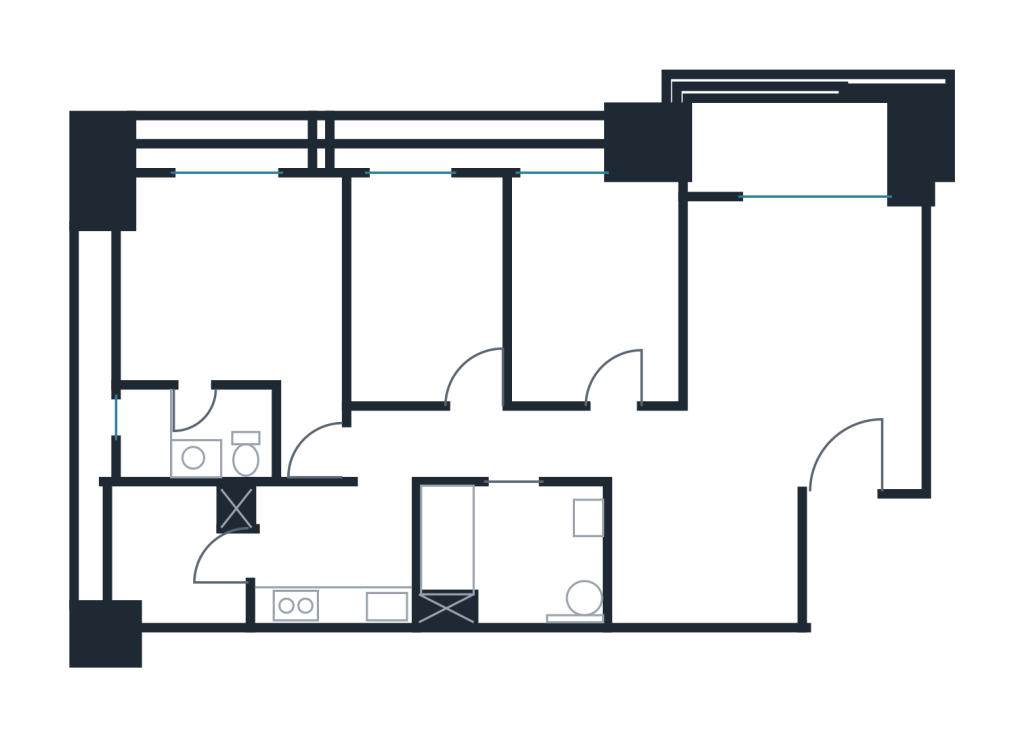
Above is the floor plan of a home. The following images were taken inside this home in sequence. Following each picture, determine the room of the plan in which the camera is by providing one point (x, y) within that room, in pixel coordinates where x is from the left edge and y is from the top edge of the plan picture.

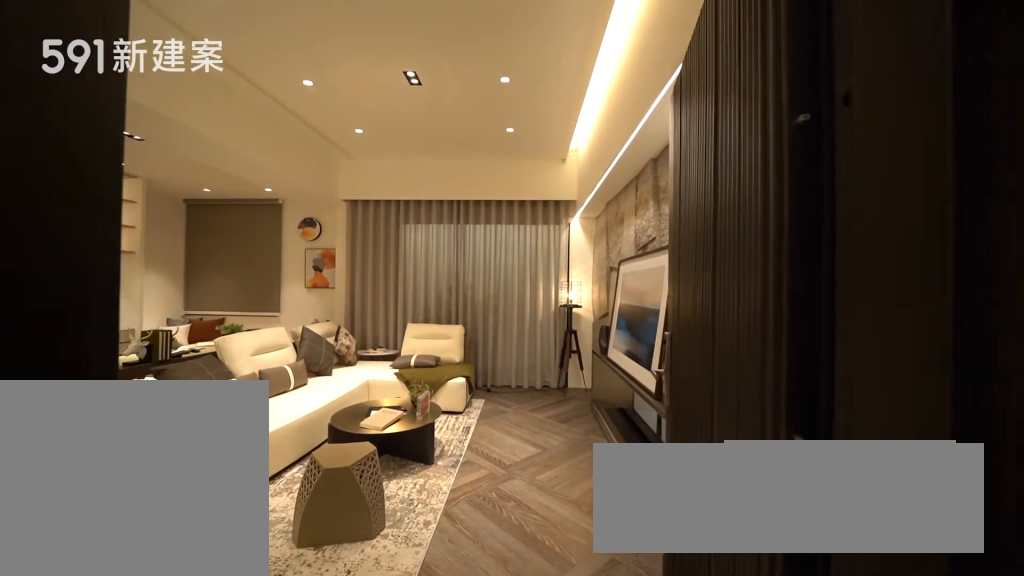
(846, 450)
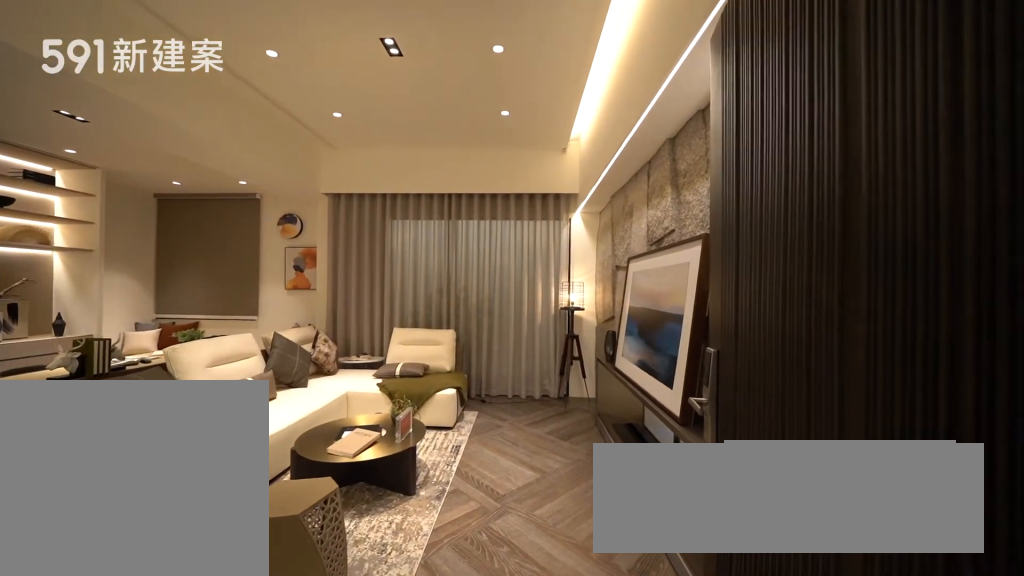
(846, 450)
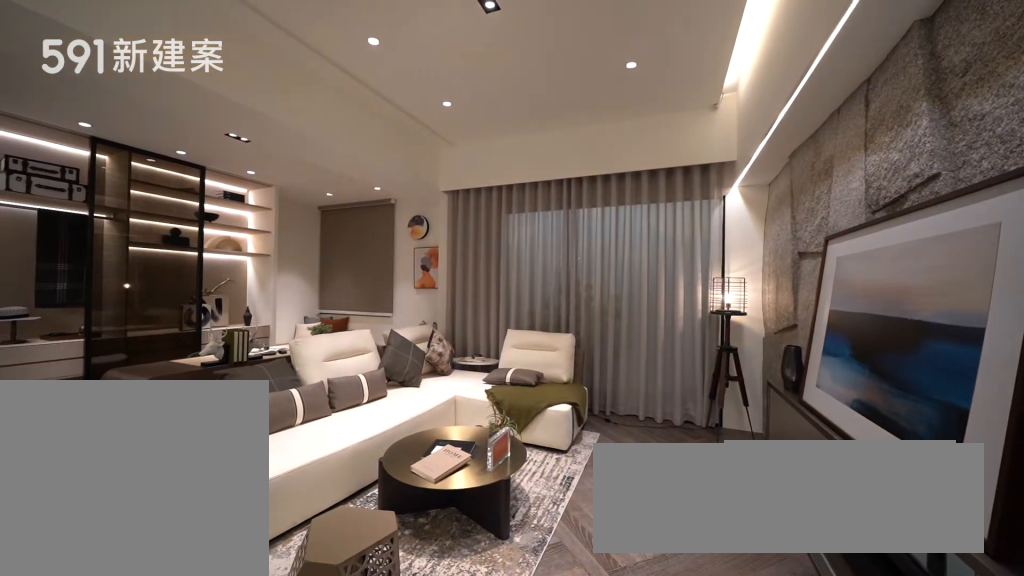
(801, 304)
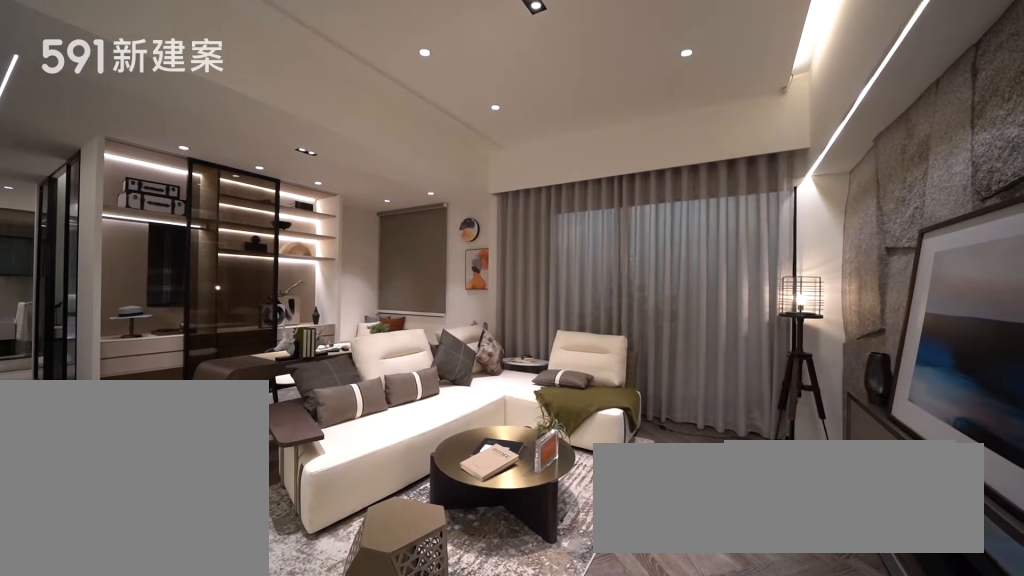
(801, 304)
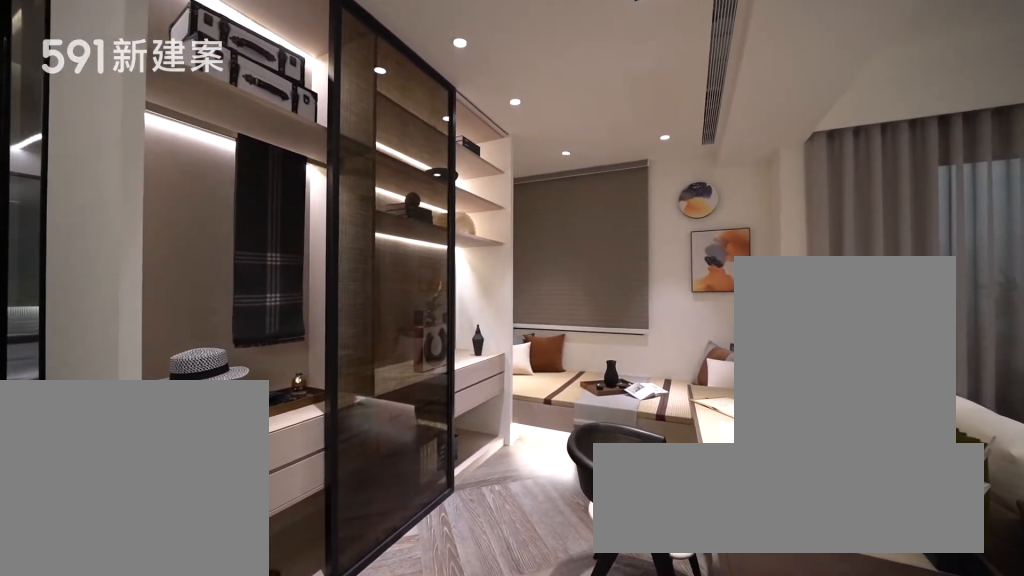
(595, 283)
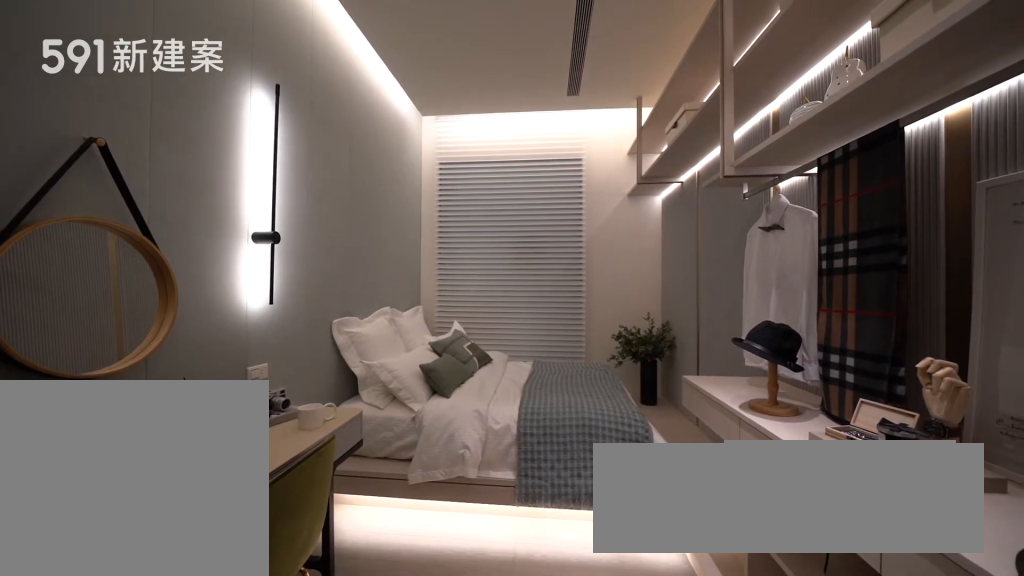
(427, 285)
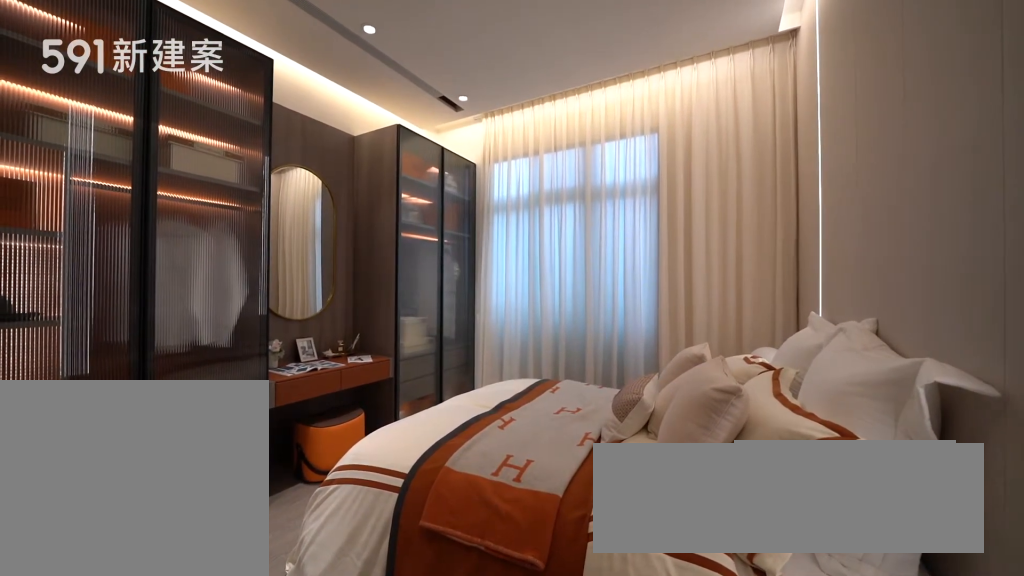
(242, 295)
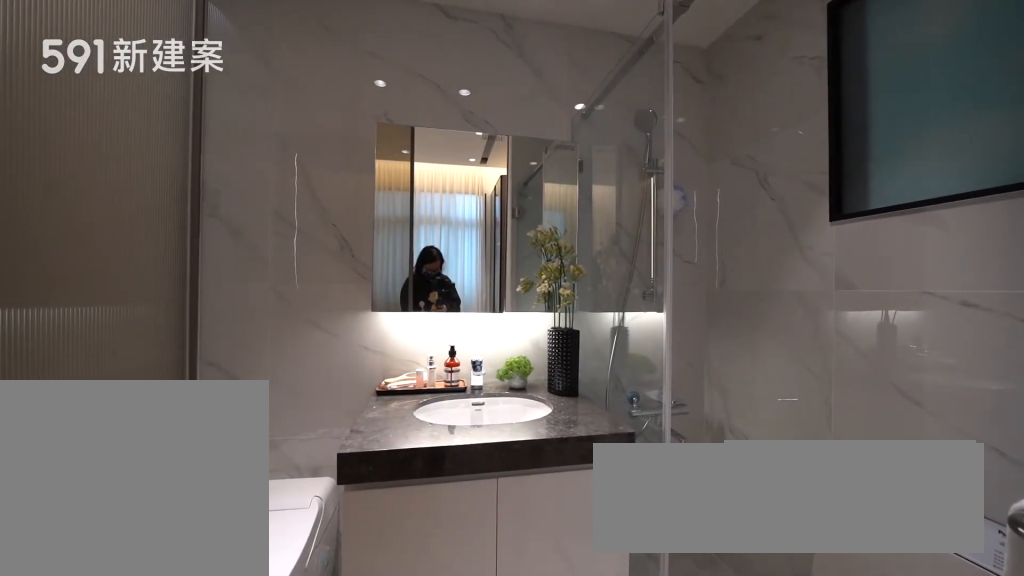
(197, 436)
